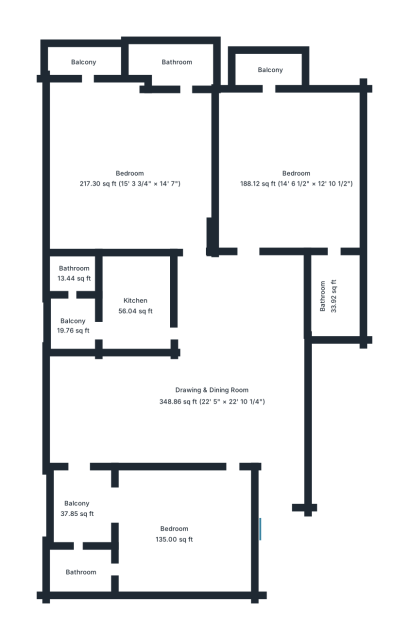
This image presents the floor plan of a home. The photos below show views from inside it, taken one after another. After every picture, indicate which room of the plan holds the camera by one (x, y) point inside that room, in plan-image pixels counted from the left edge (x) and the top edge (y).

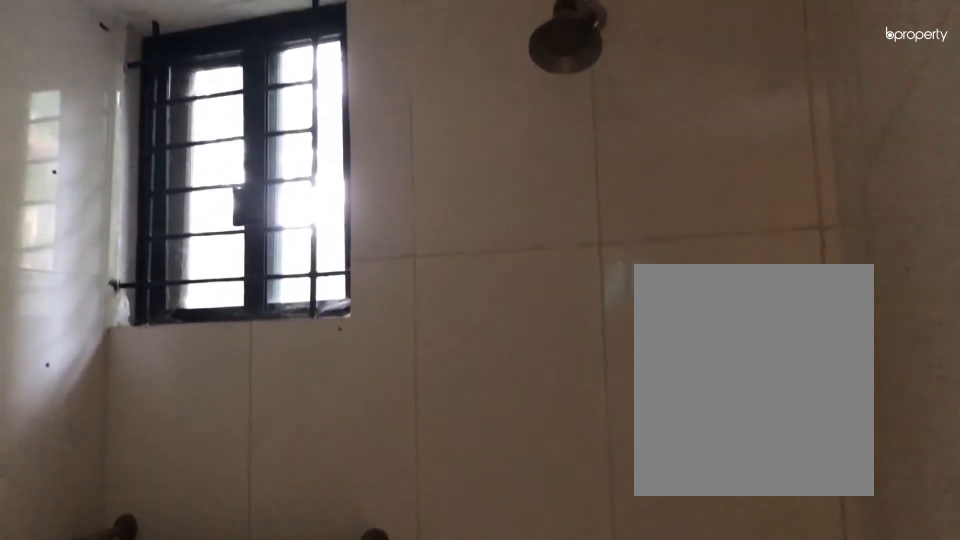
(84, 568)
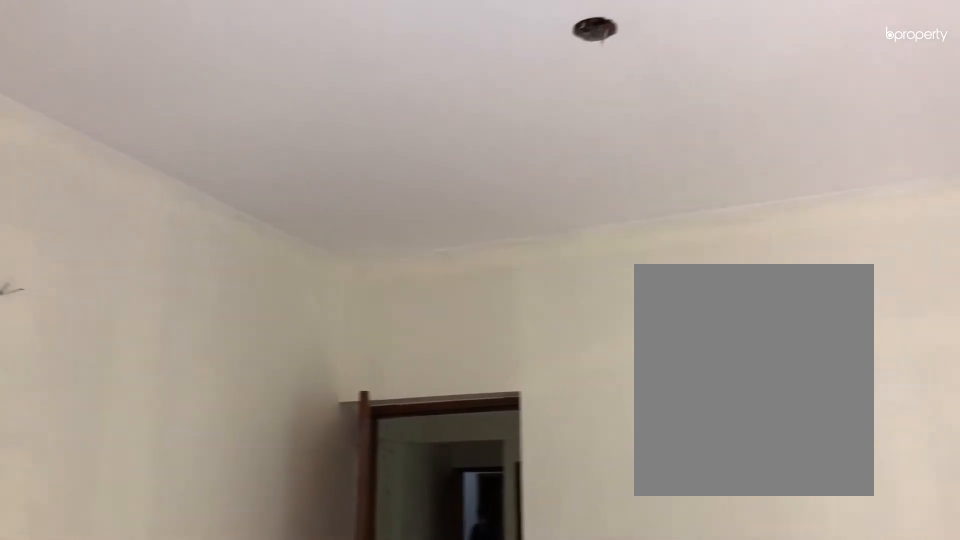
(129, 177)
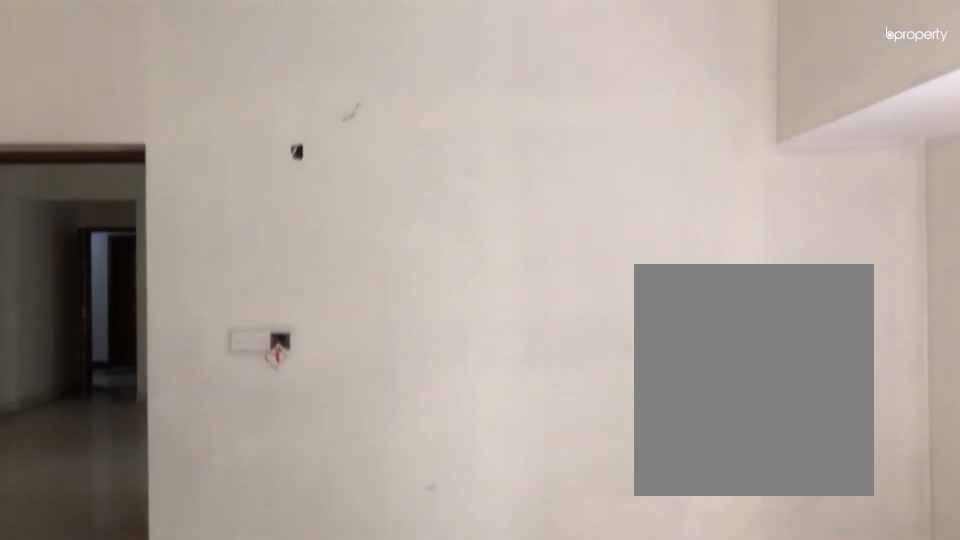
(129, 177)
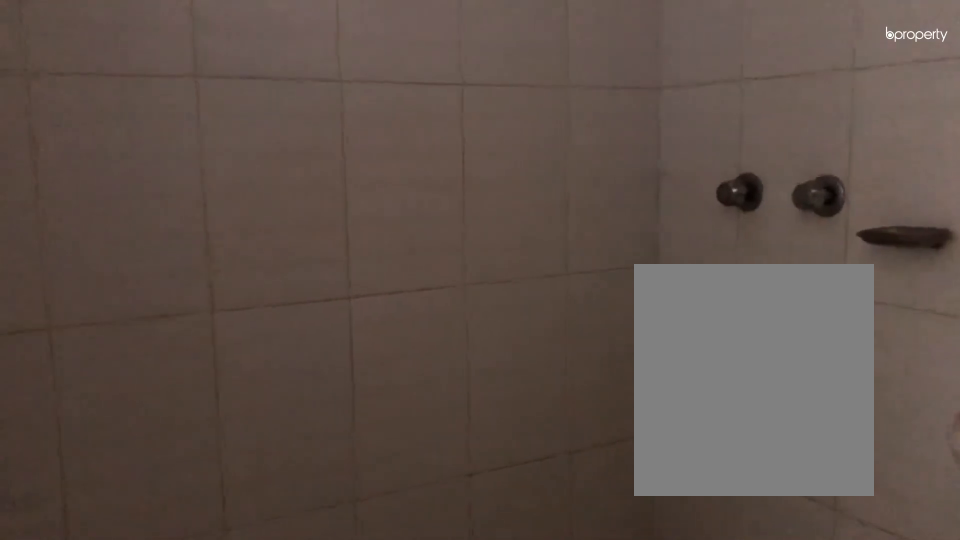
(177, 70)
